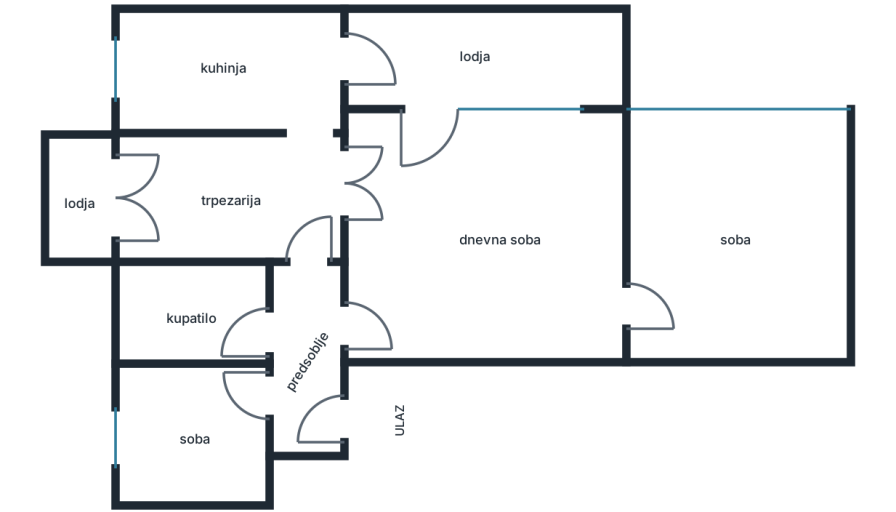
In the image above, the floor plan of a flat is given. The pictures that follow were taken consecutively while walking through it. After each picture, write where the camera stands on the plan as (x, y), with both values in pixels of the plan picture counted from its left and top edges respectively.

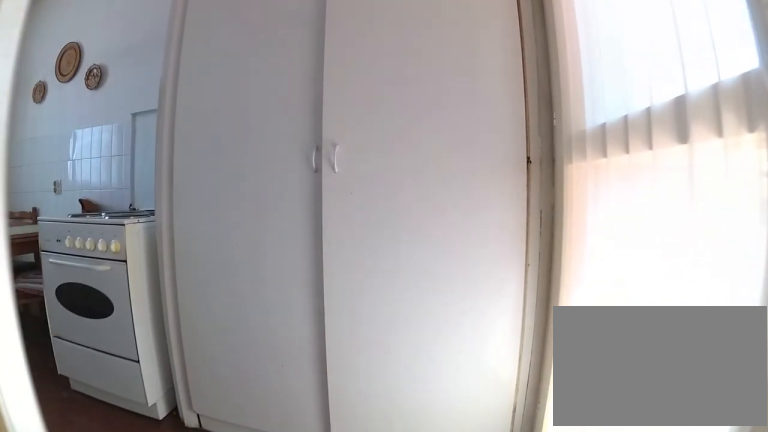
(308, 117)
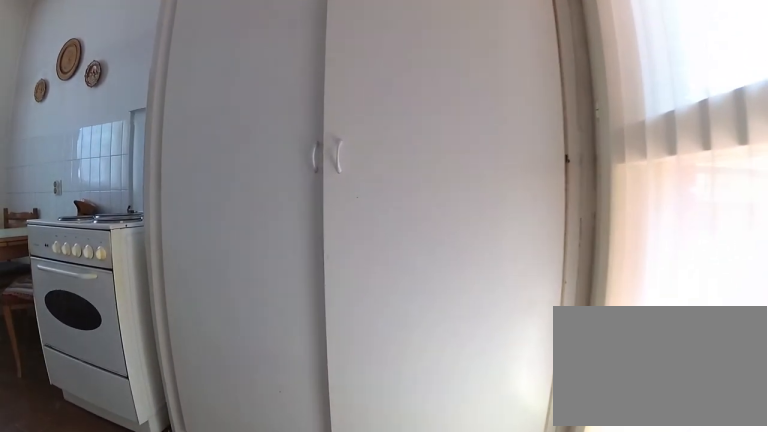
(308, 100)
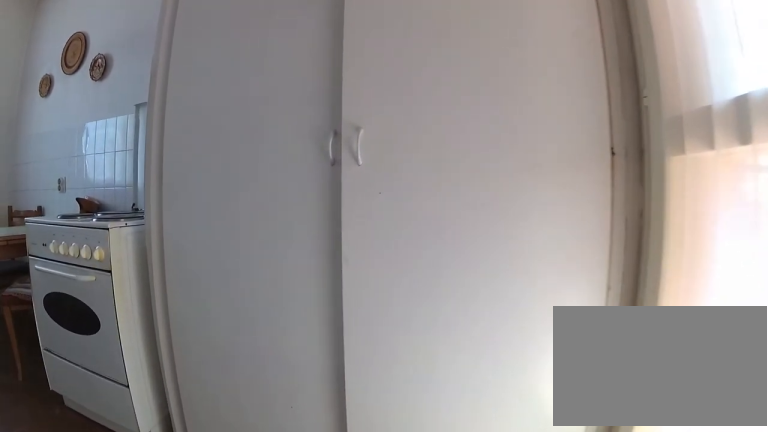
(307, 93)
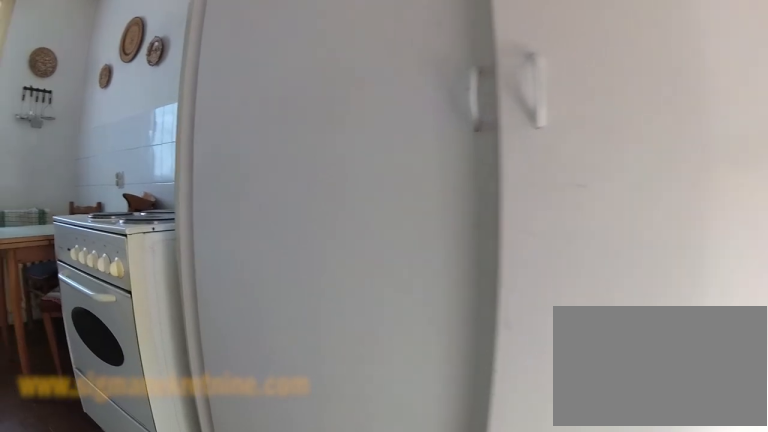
(314, 91)
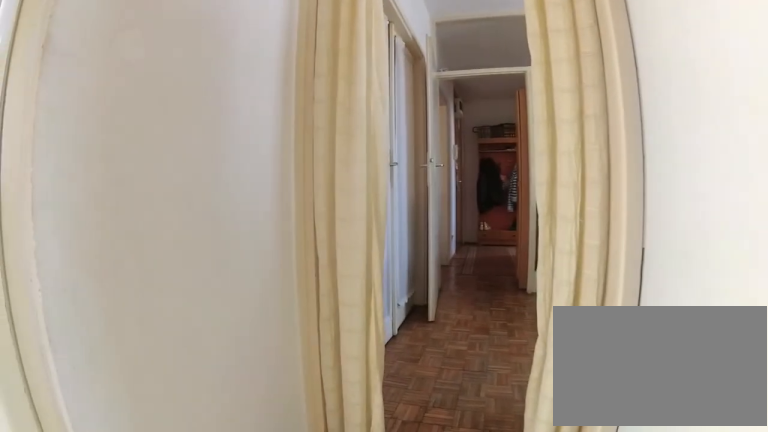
(309, 48)
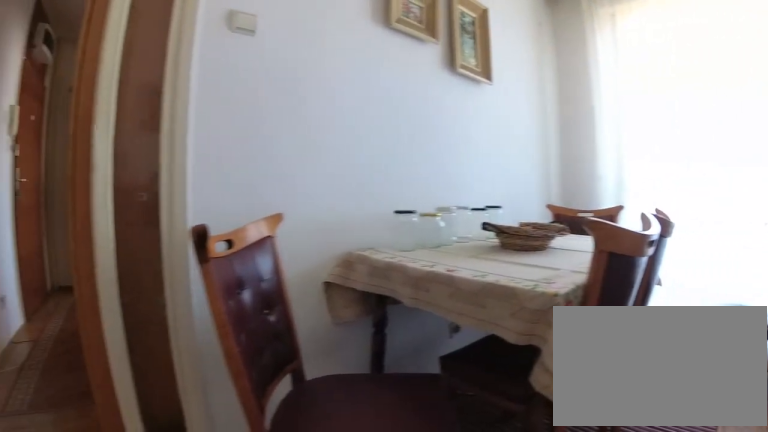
(297, 158)
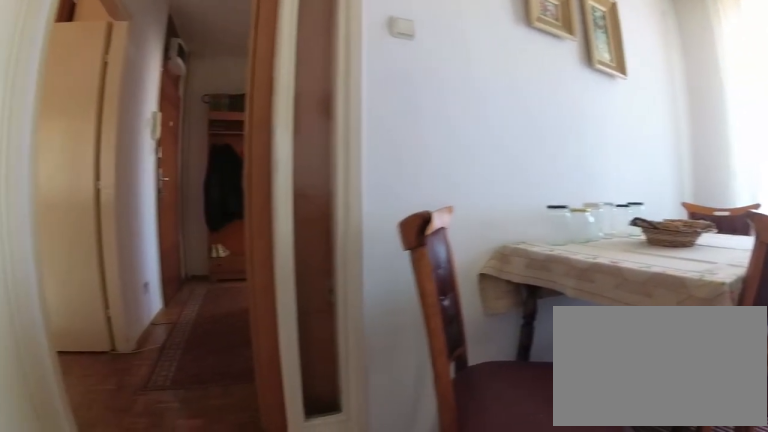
(298, 156)
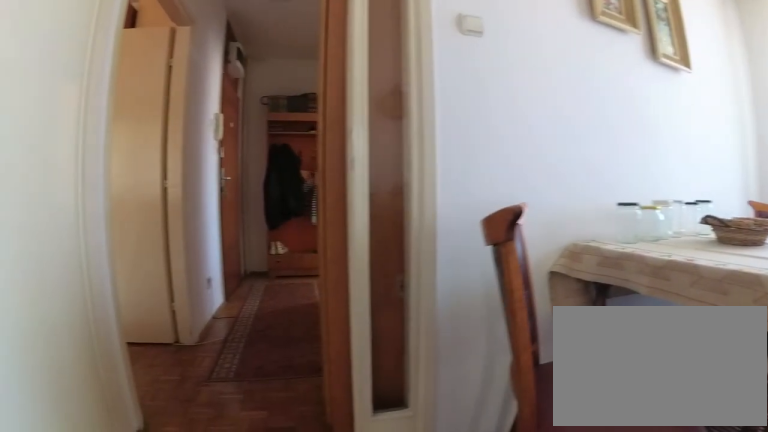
(297, 156)
